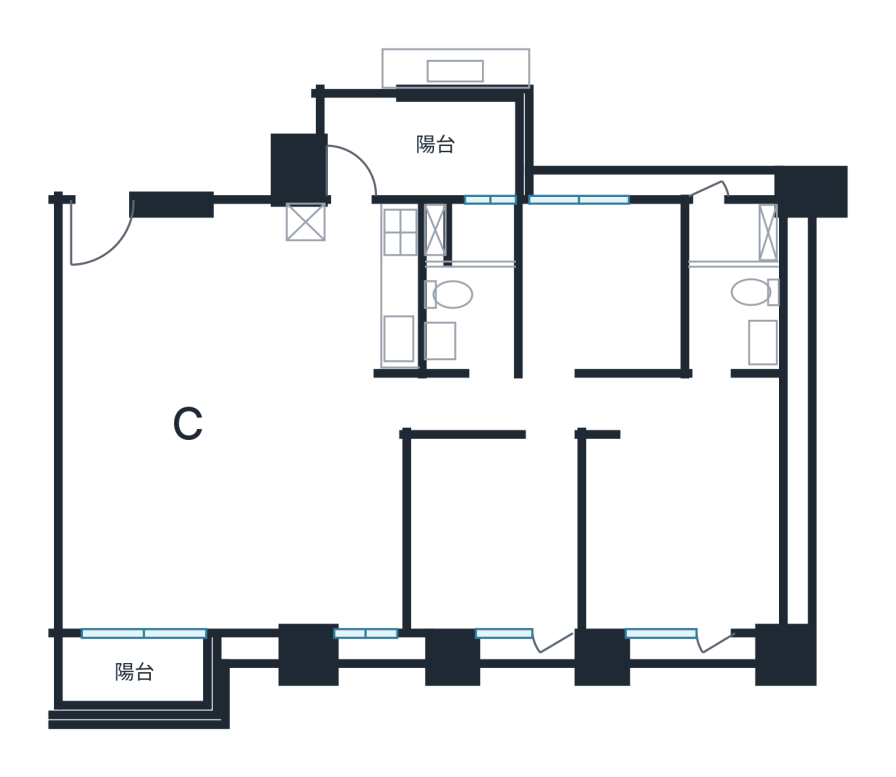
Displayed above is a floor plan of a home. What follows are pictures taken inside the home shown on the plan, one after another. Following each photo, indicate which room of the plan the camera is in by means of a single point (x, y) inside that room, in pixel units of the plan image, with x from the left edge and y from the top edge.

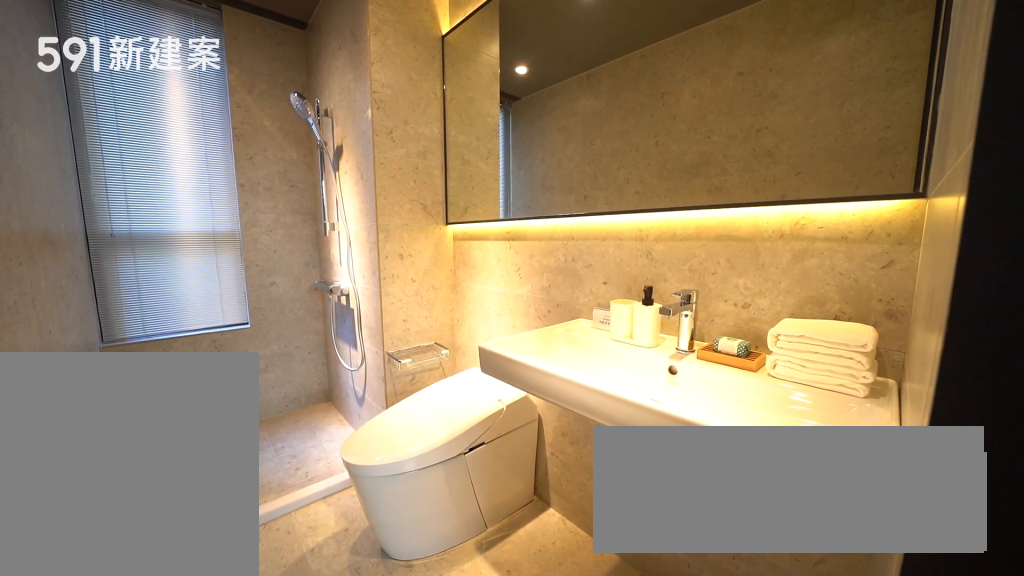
(734, 283)
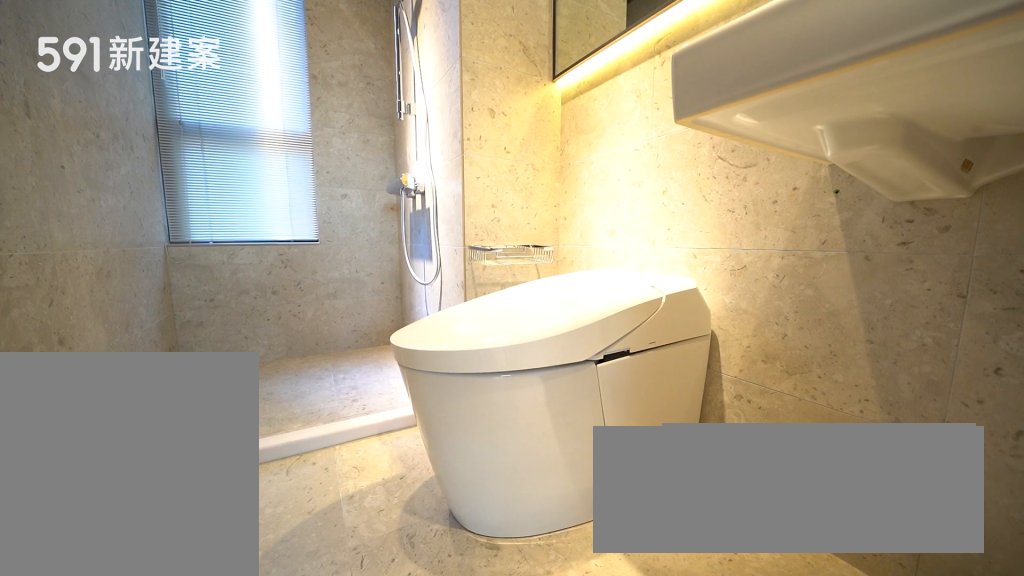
(734, 283)
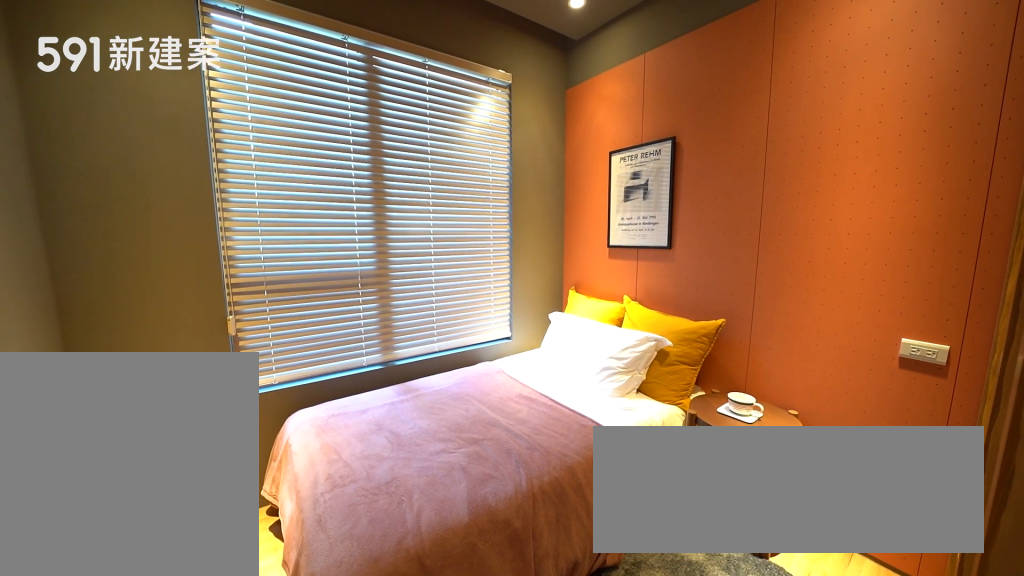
(609, 281)
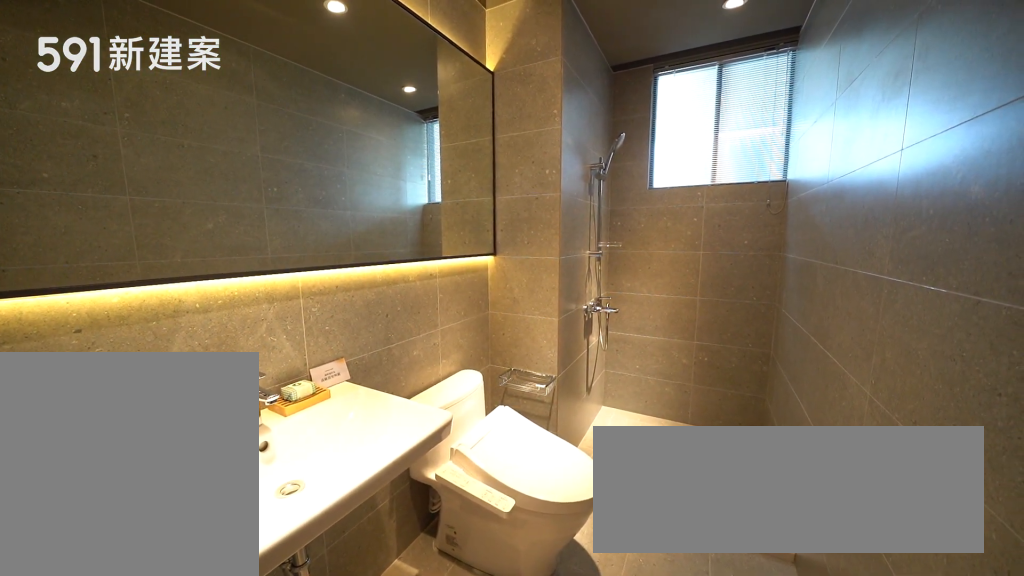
(472, 283)
